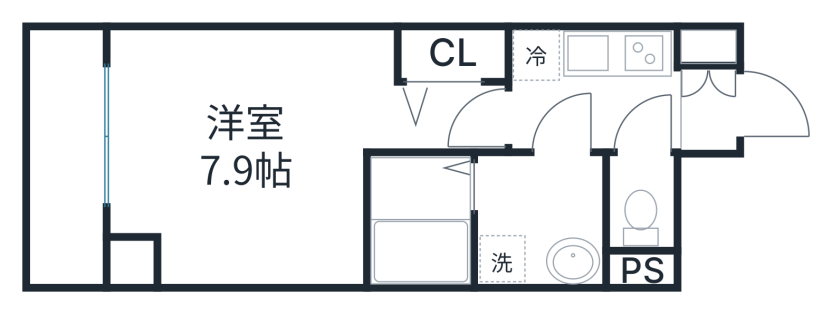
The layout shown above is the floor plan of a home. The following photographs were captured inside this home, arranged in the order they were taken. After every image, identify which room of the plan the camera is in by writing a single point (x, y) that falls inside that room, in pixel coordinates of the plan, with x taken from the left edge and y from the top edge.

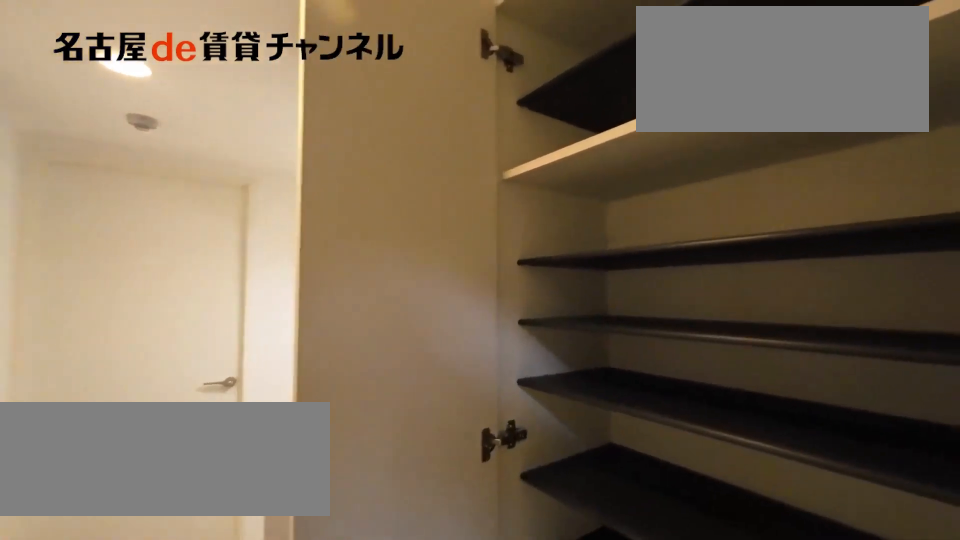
(708, 89)
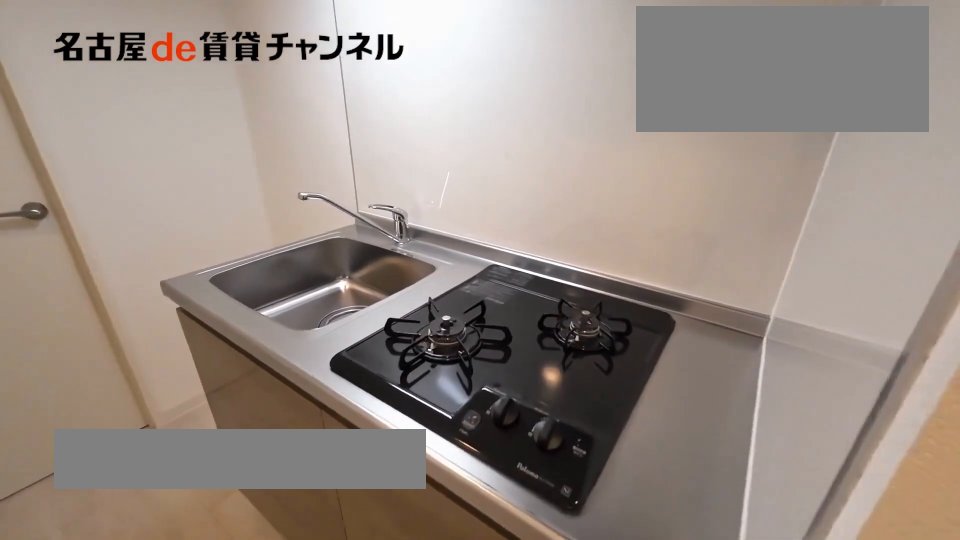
(593, 69)
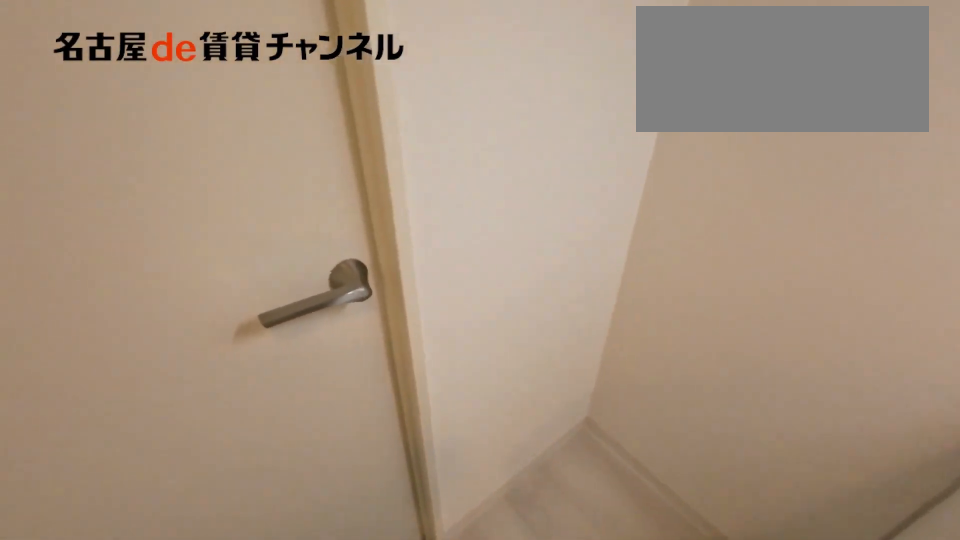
(593, 69)
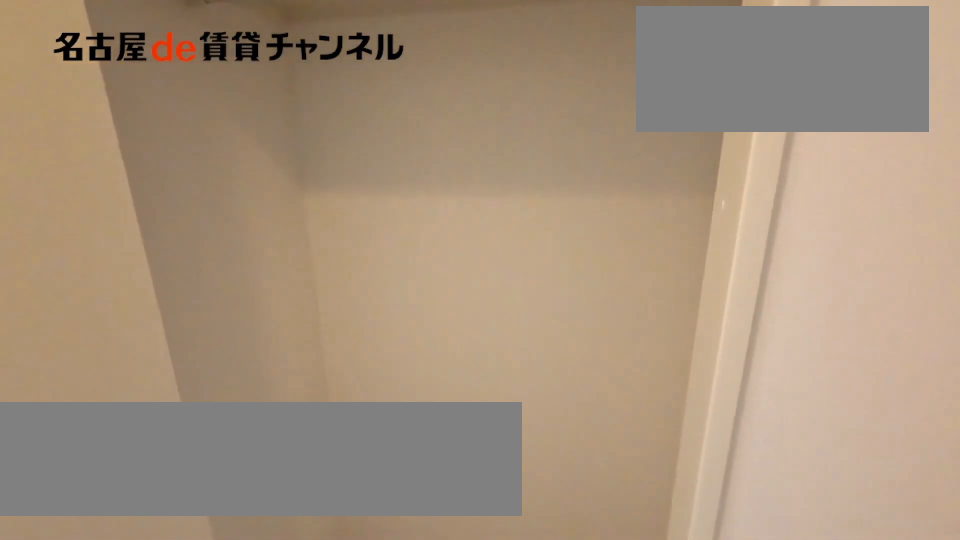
(453, 54)
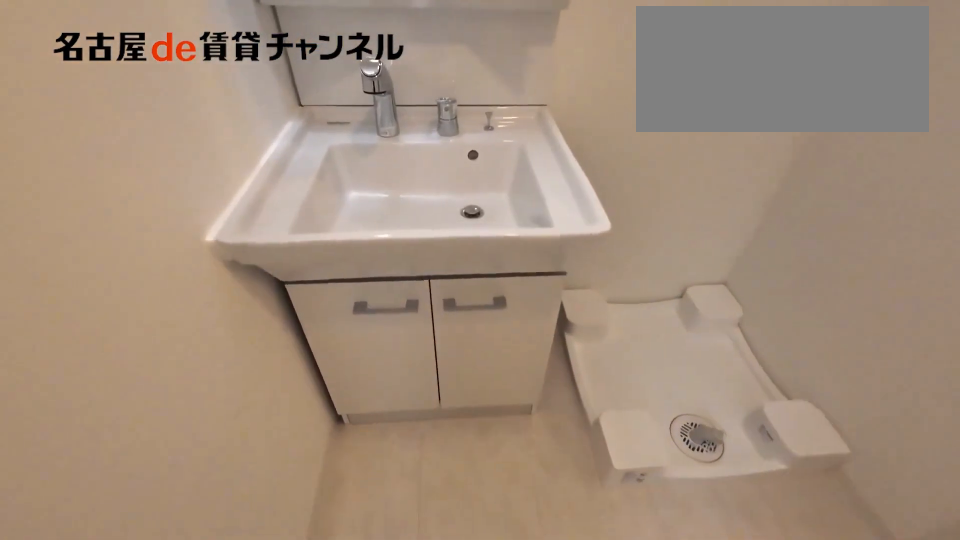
(539, 219)
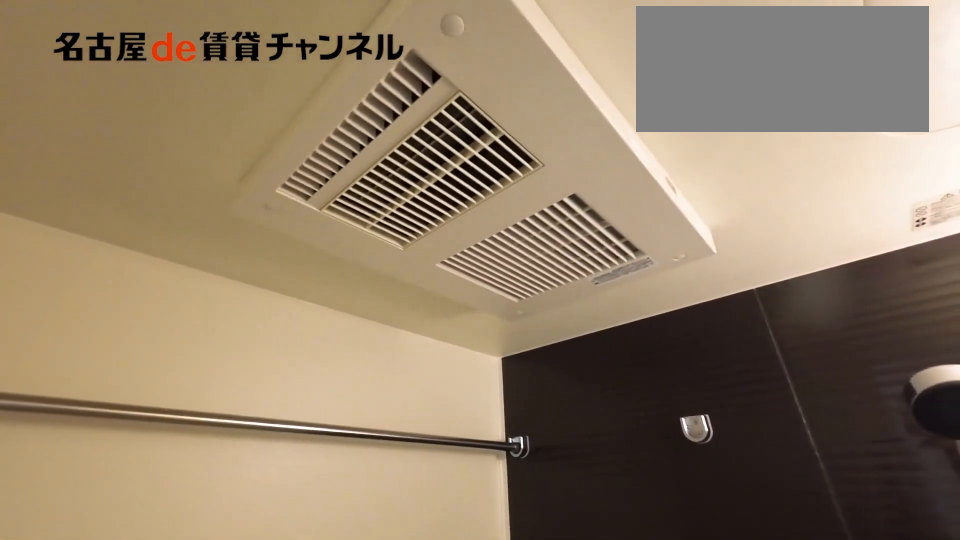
(421, 221)
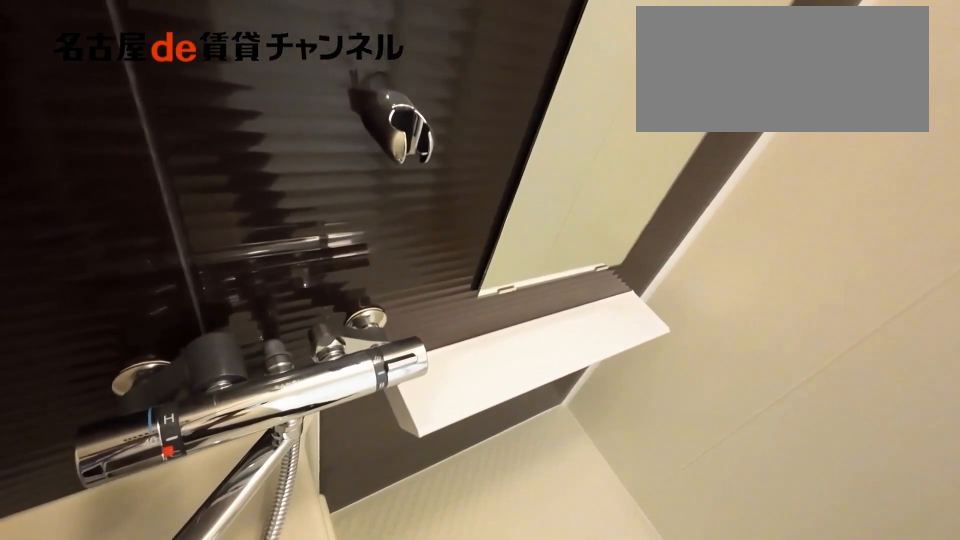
(421, 221)
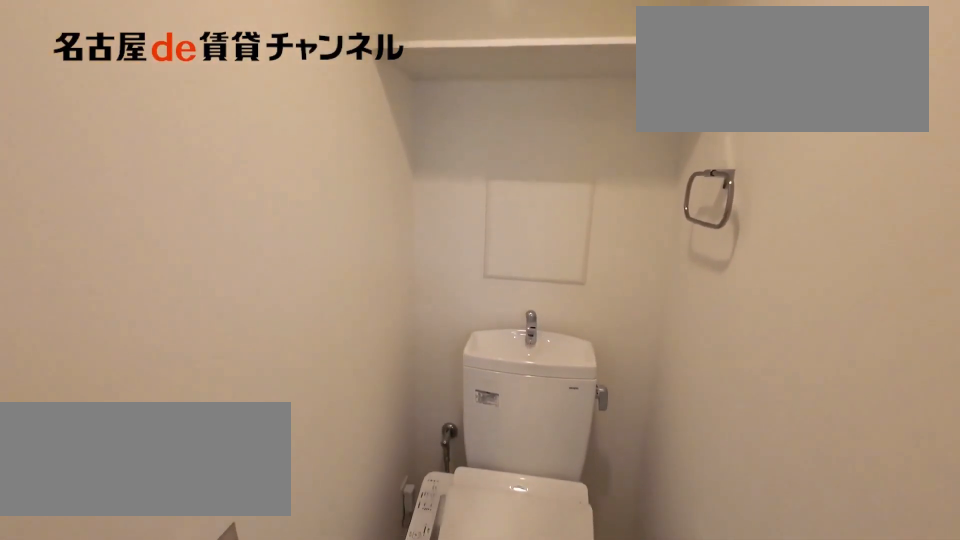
(640, 222)
